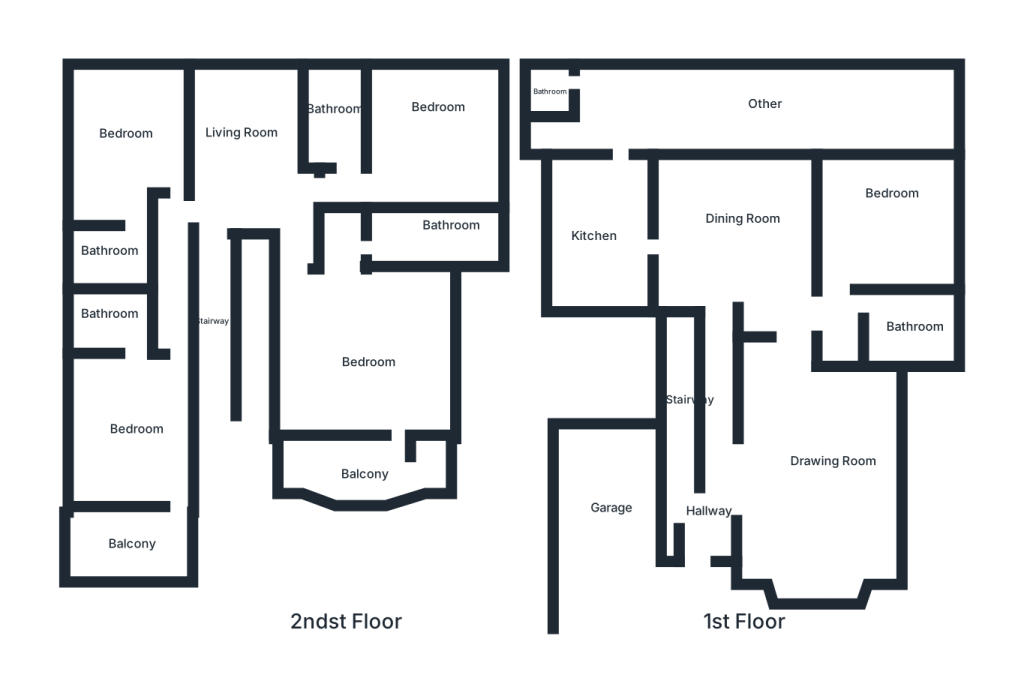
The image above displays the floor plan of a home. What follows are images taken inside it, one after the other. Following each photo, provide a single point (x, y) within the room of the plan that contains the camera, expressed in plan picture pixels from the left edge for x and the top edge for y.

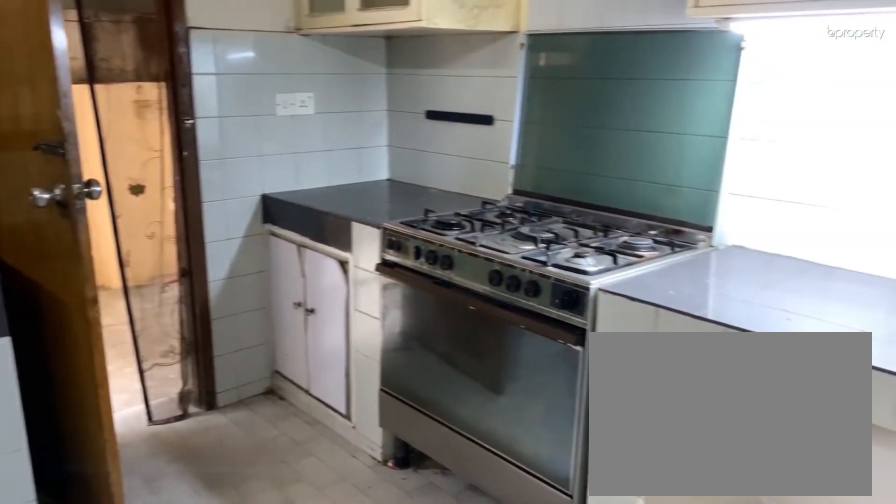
(577, 234)
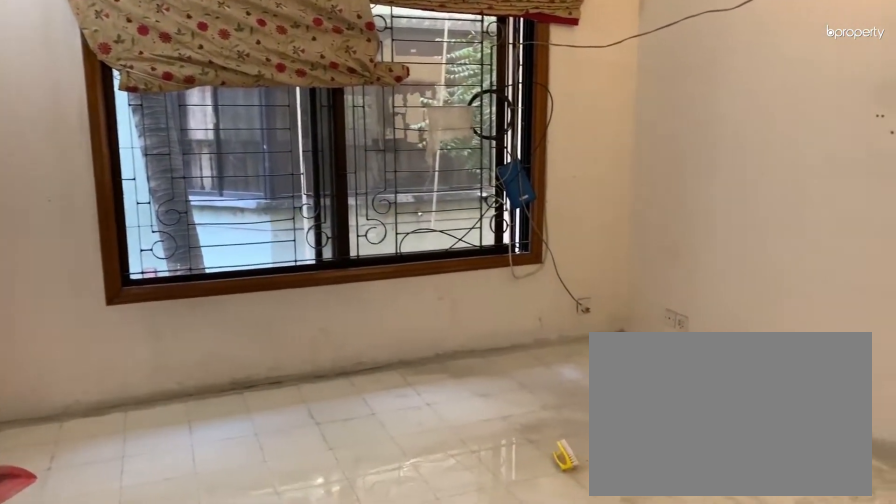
(242, 133)
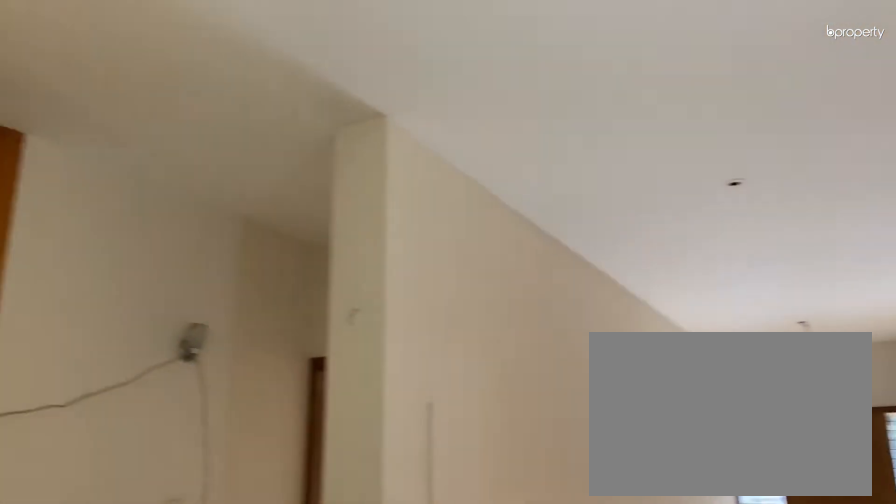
(242, 133)
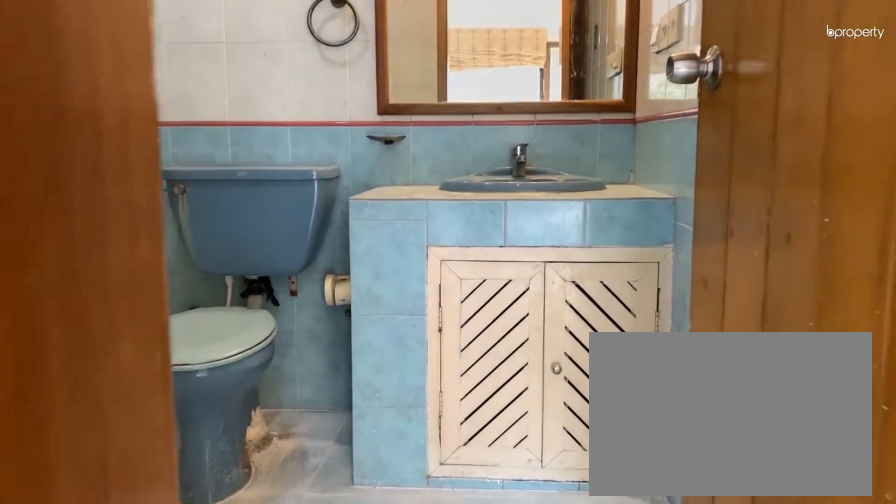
(117, 335)
